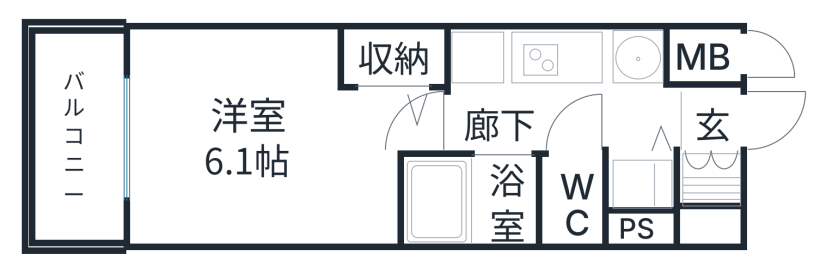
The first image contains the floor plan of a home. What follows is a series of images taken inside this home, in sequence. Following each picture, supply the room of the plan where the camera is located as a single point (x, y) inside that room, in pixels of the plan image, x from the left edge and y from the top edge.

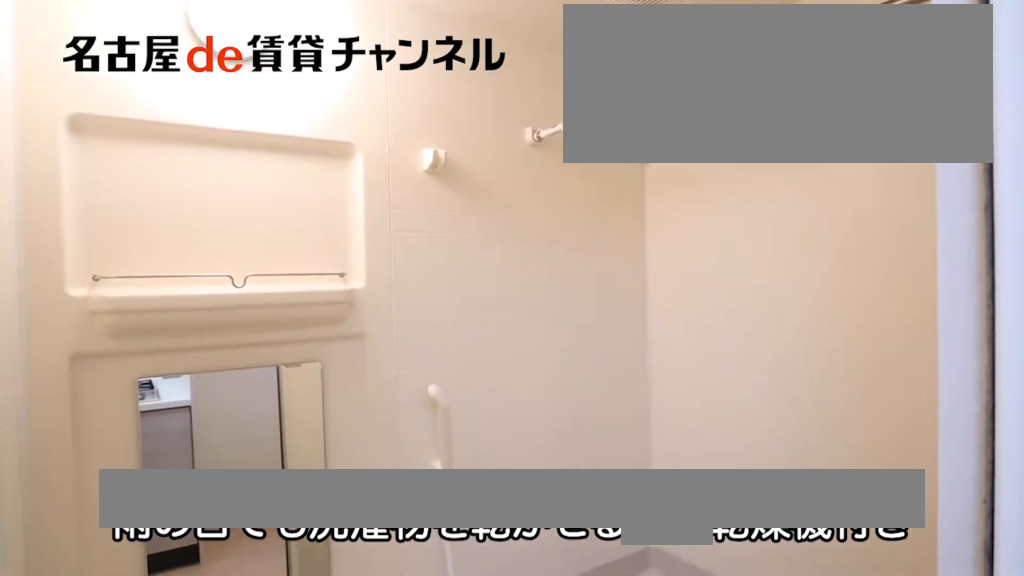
(466, 201)
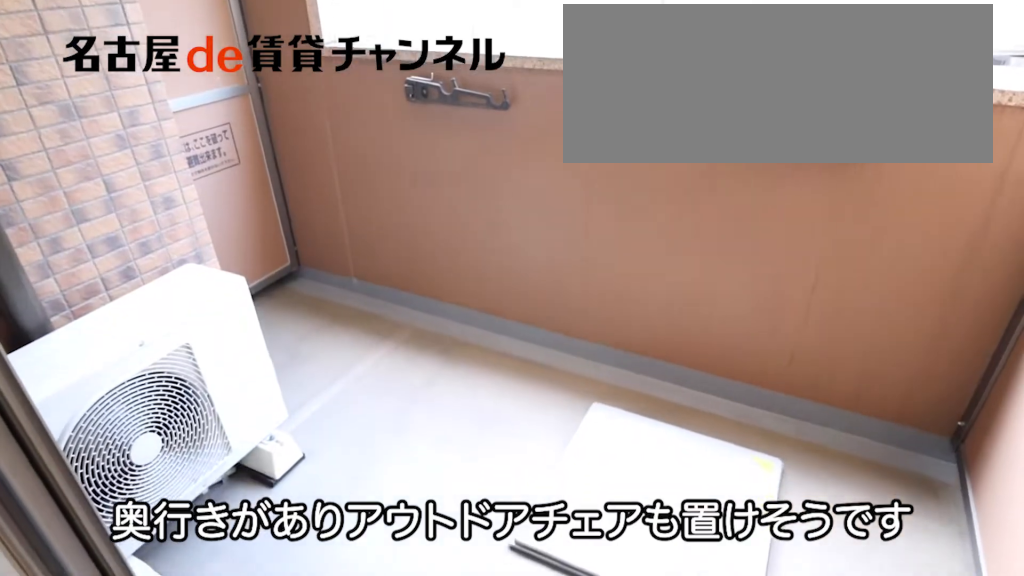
(79, 137)
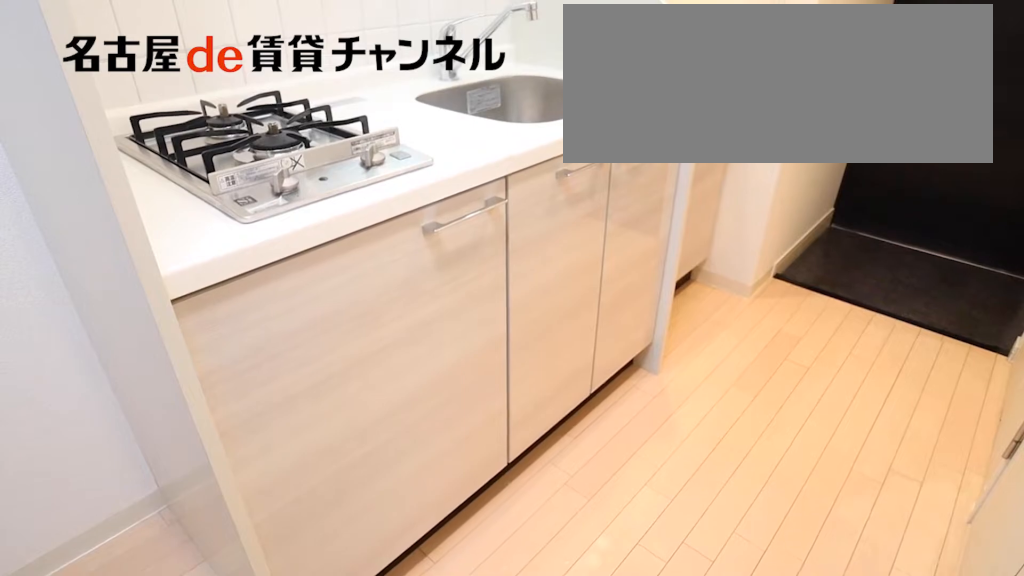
(530, 61)
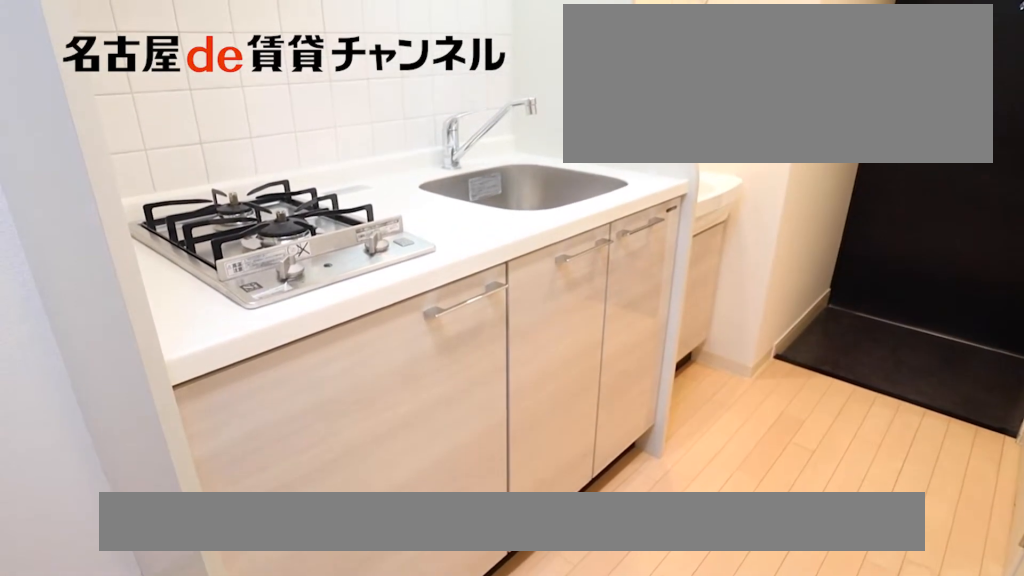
(530, 61)
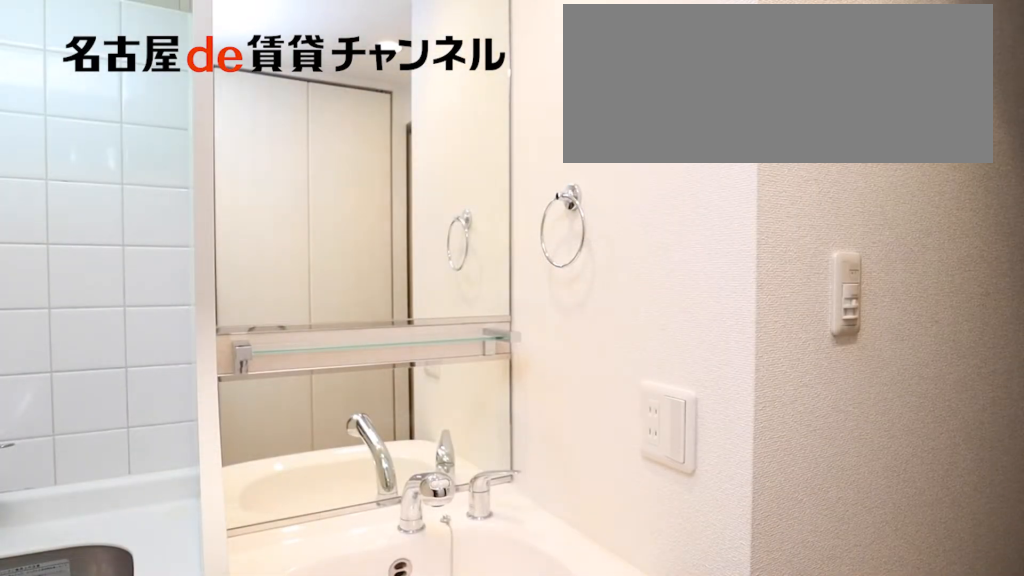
(637, 59)
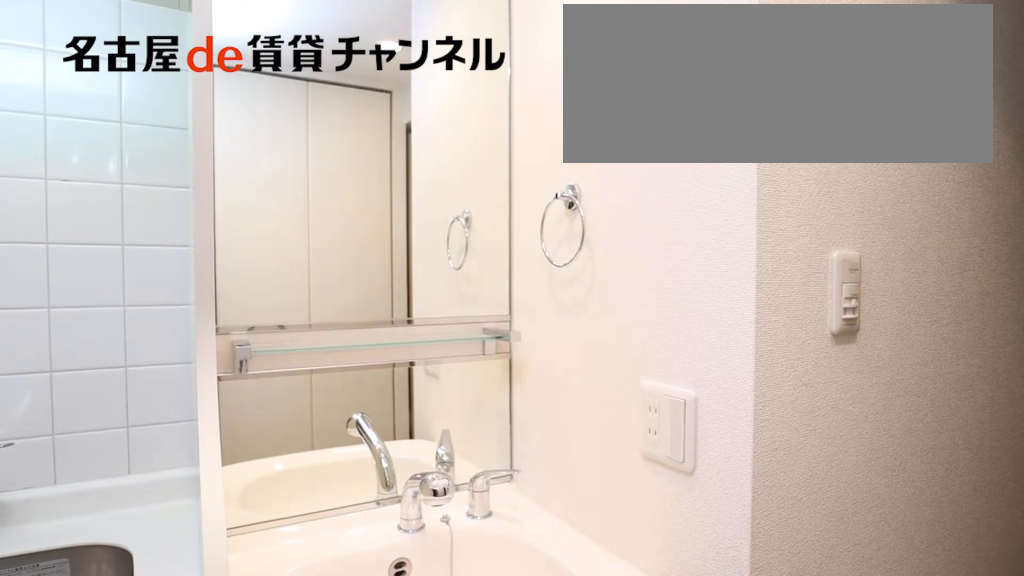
(637, 59)
